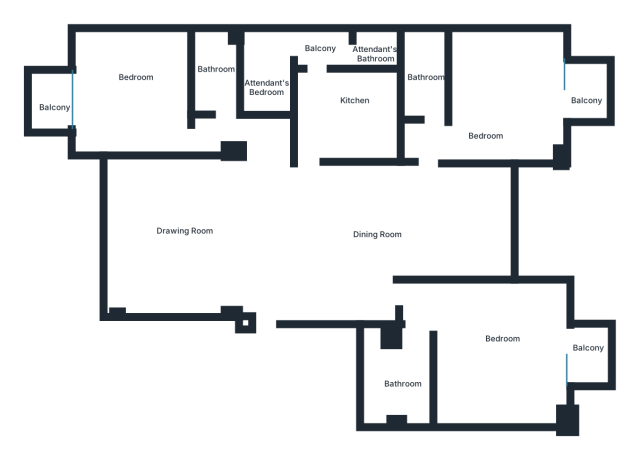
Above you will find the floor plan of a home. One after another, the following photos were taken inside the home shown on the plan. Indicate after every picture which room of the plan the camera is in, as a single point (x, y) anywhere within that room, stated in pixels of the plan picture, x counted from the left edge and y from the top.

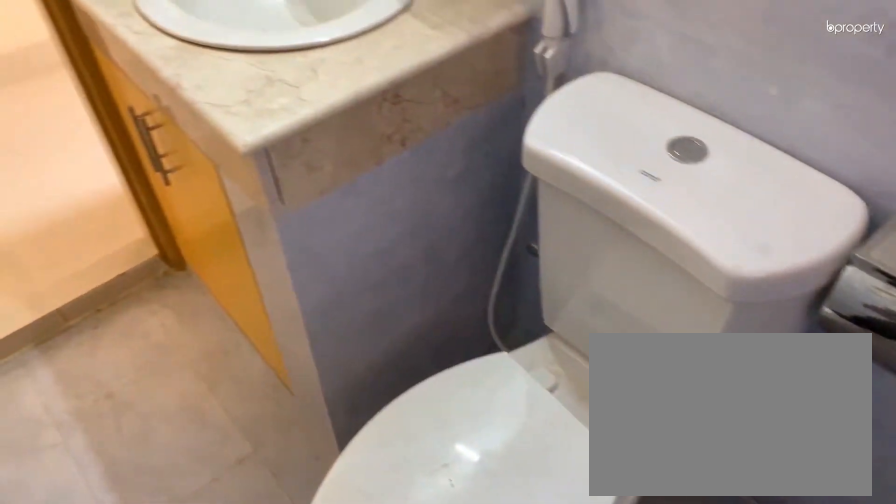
(215, 79)
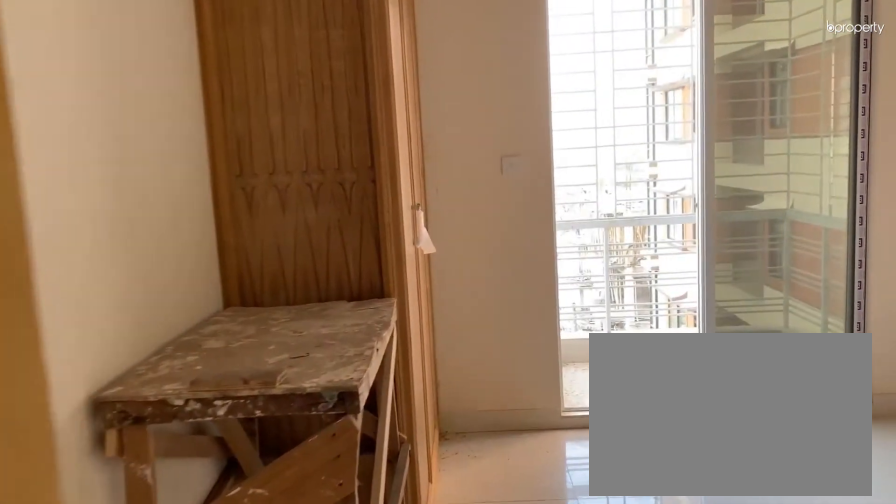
(136, 94)
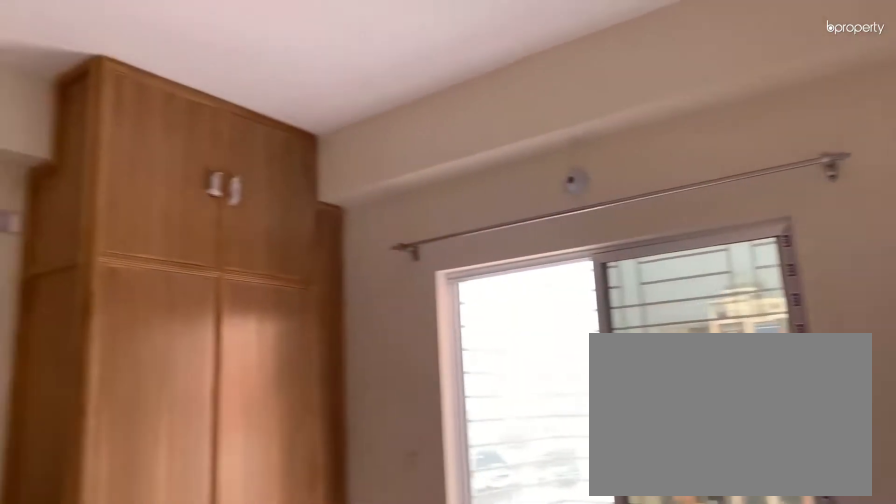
(130, 103)
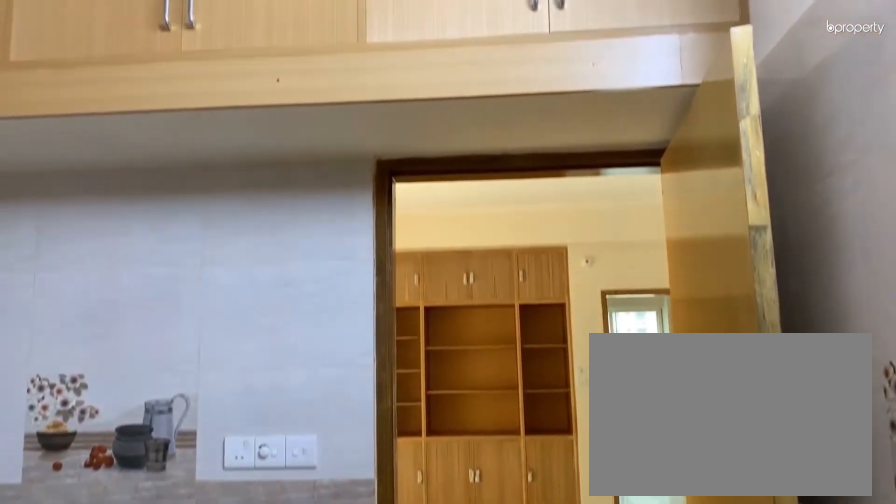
(335, 116)
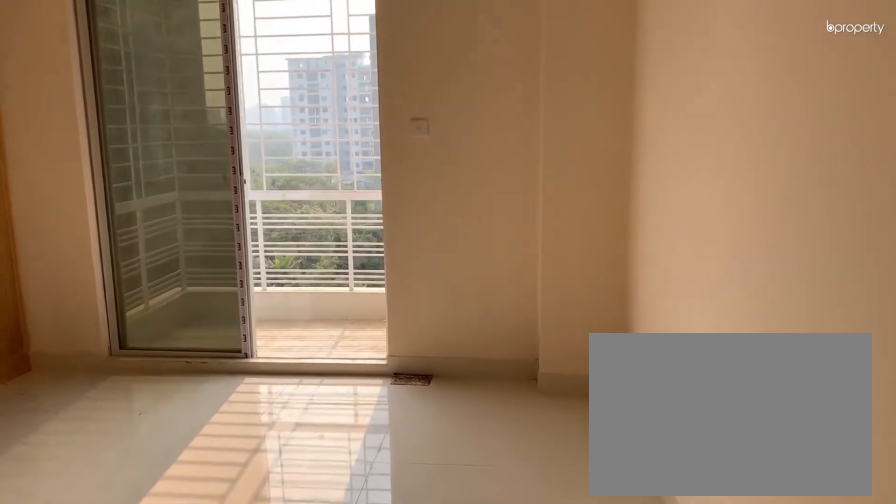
(506, 99)
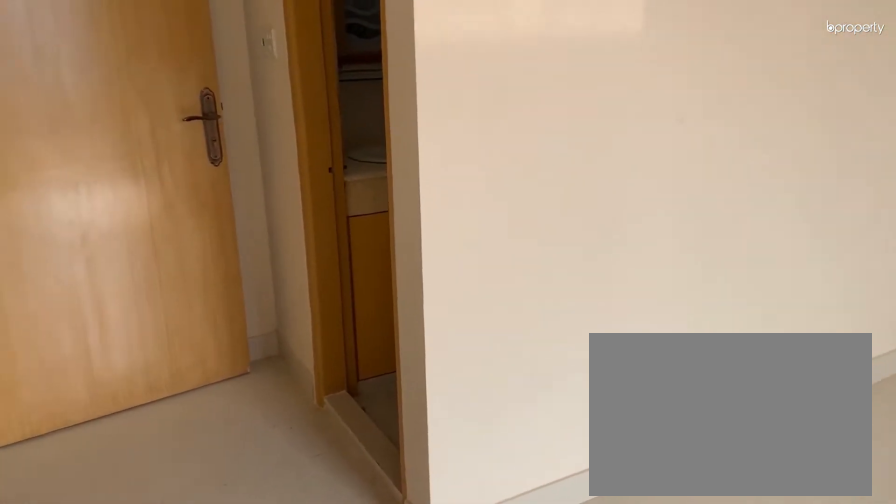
(506, 99)
